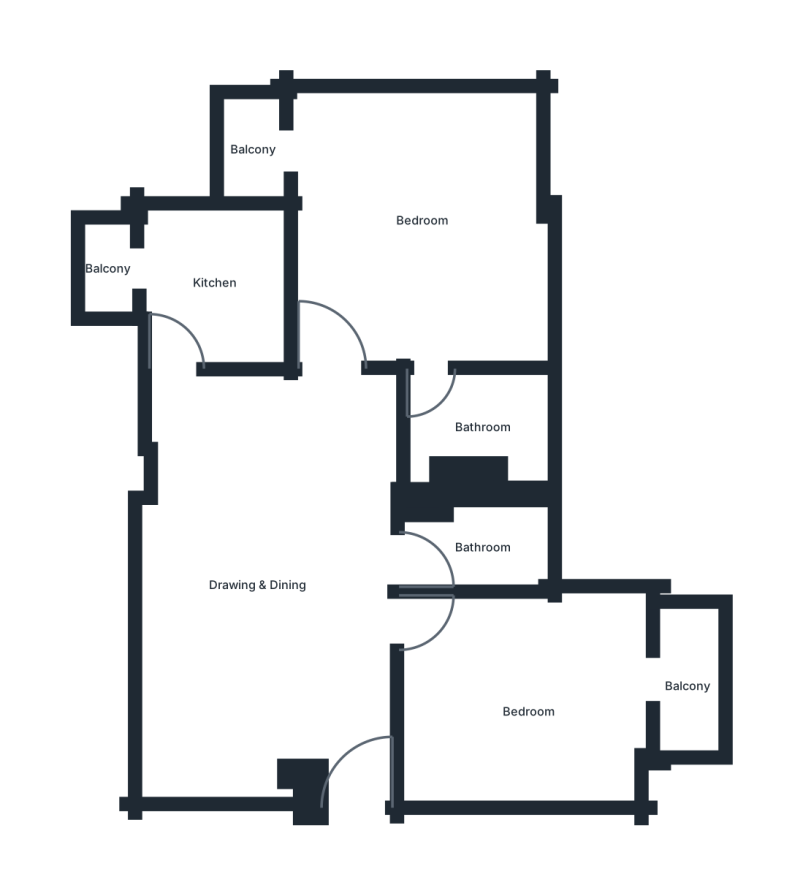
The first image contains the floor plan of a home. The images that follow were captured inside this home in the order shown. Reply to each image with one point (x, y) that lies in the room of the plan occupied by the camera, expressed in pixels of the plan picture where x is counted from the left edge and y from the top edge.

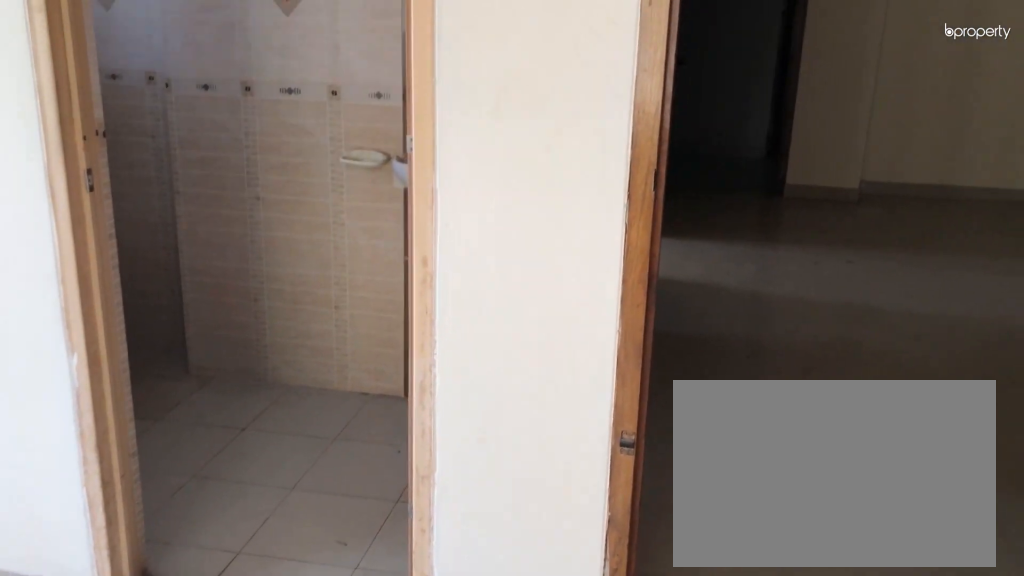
(419, 212)
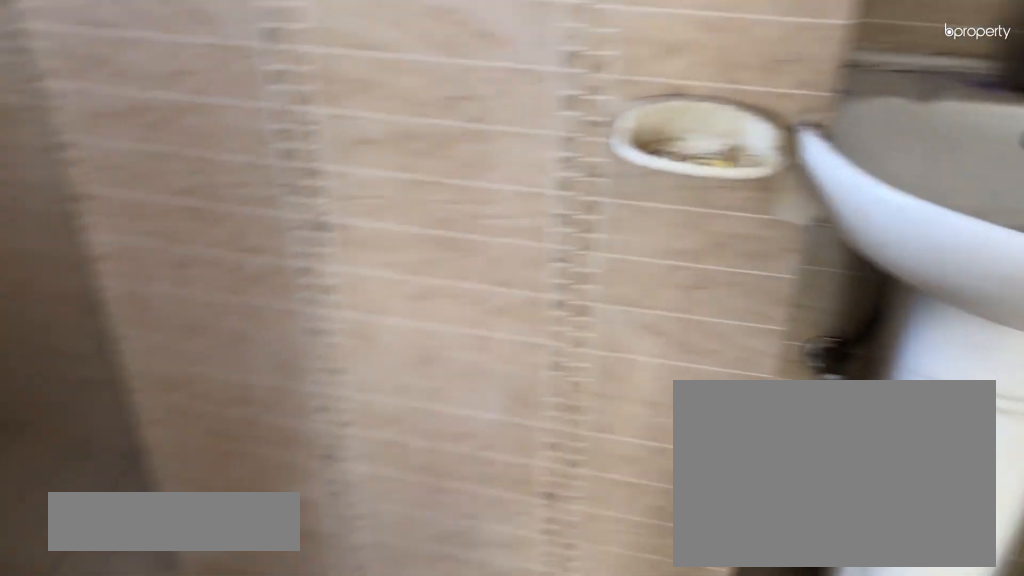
(473, 416)
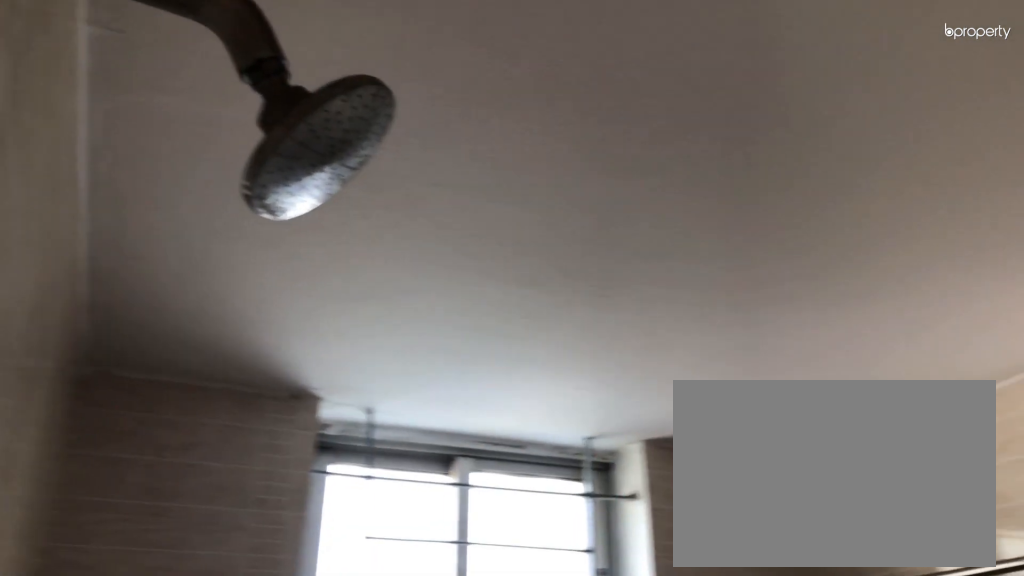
(473, 416)
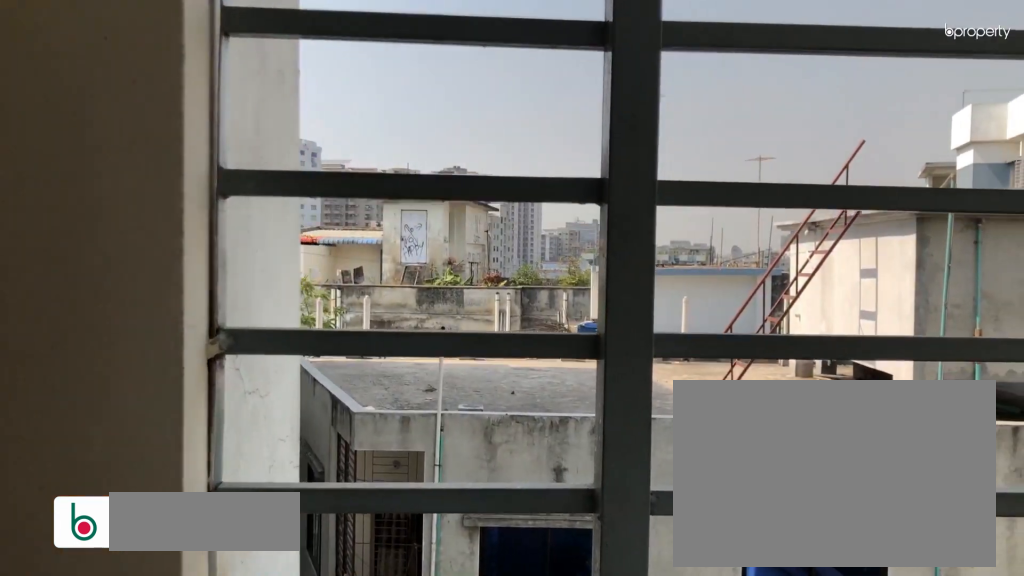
(247, 146)
